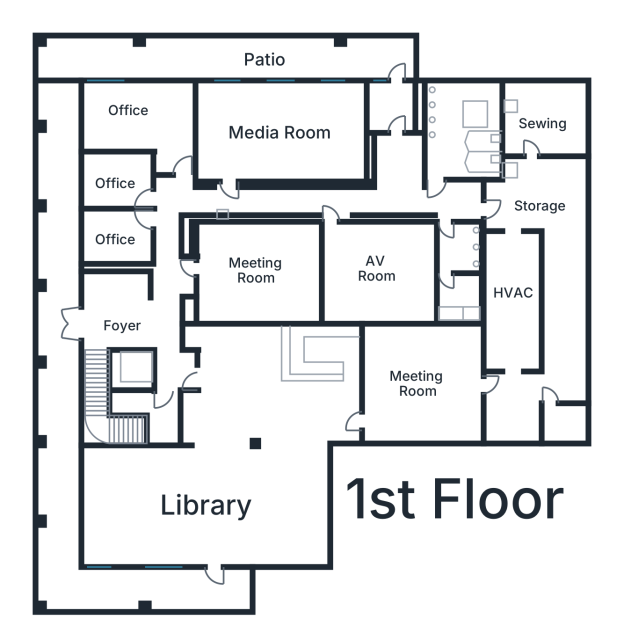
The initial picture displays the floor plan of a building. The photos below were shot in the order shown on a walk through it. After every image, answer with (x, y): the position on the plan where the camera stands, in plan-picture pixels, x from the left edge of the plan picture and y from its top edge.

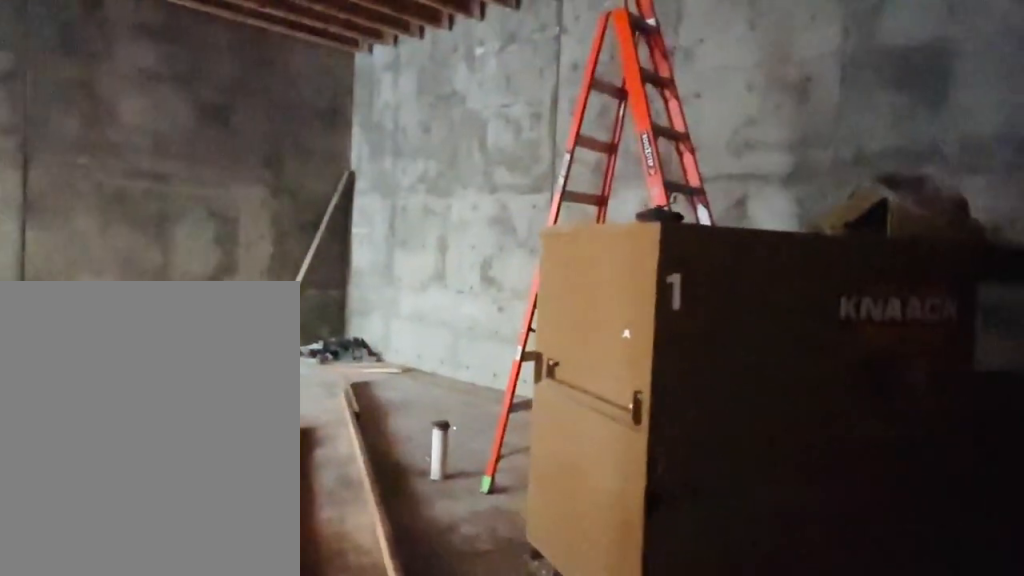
(530, 185)
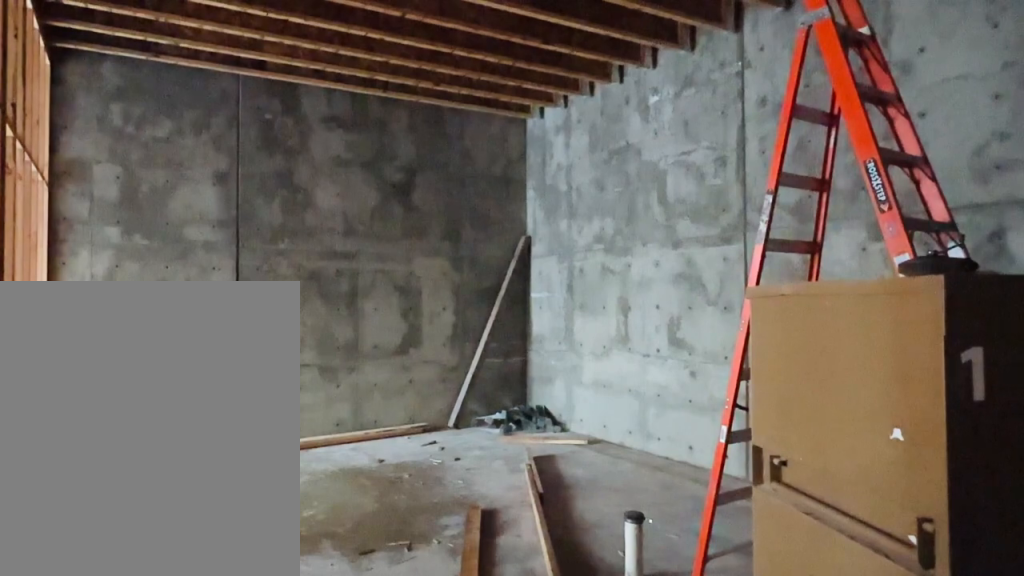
(536, 183)
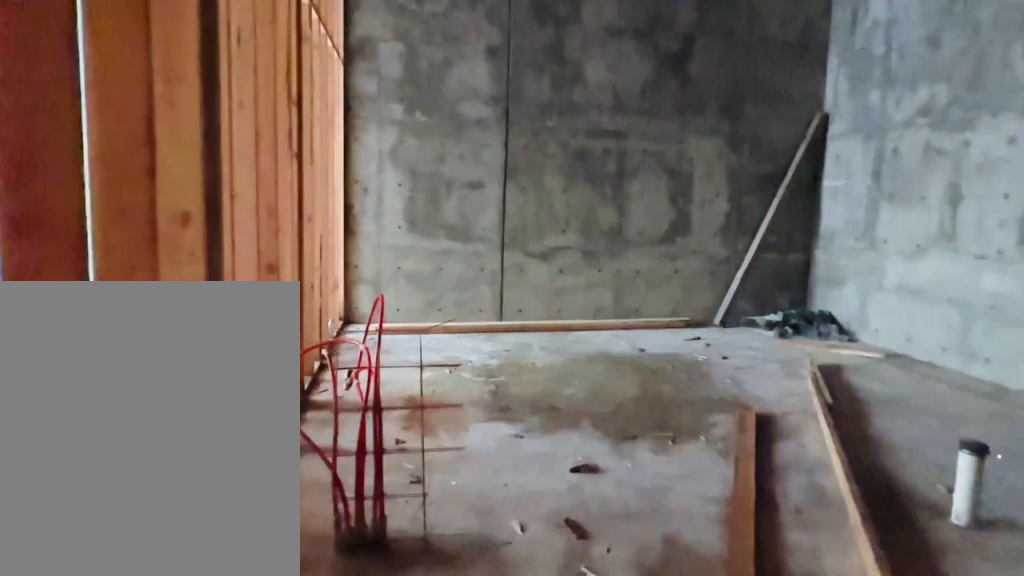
(535, 184)
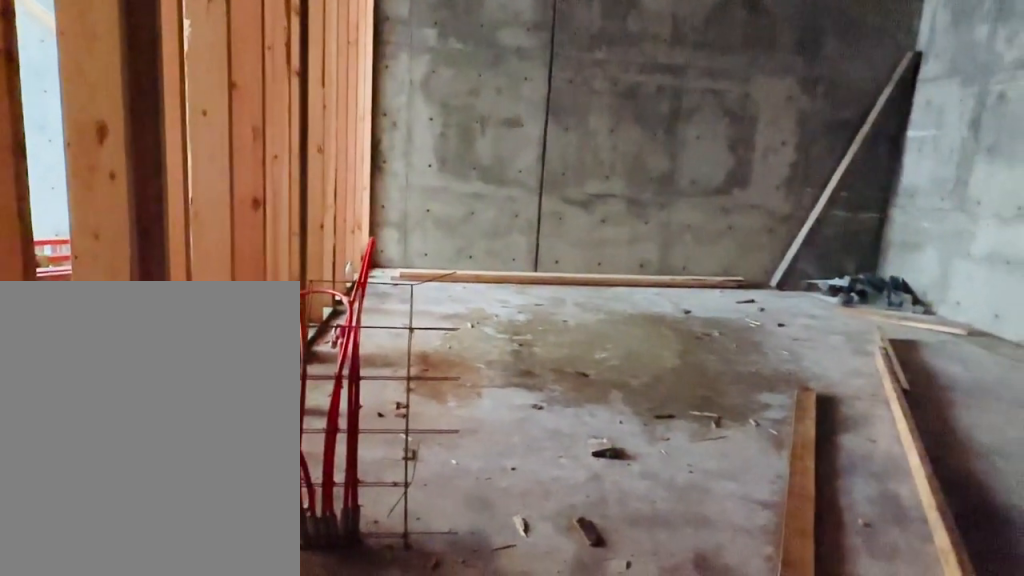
(535, 186)
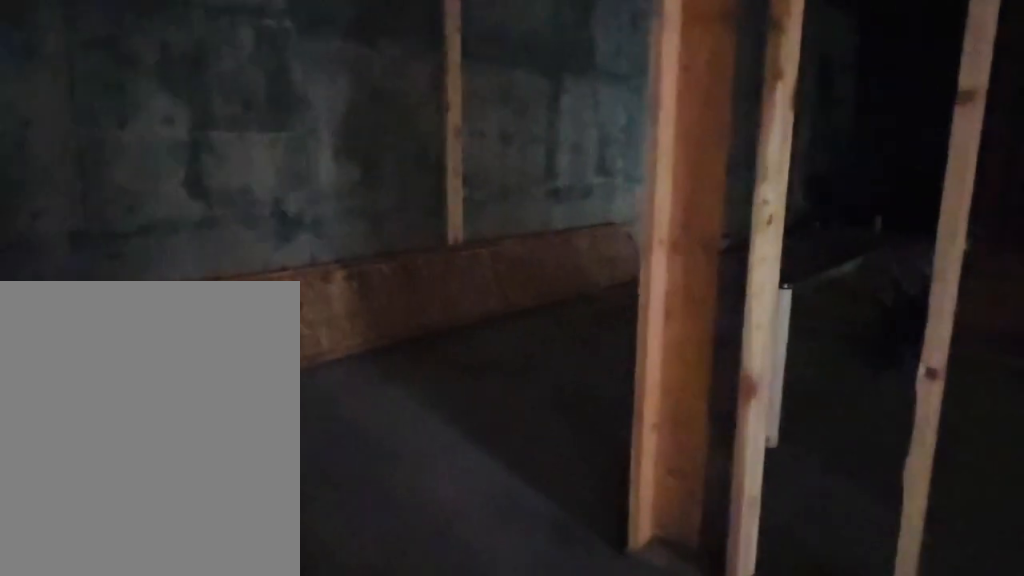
(535, 187)
